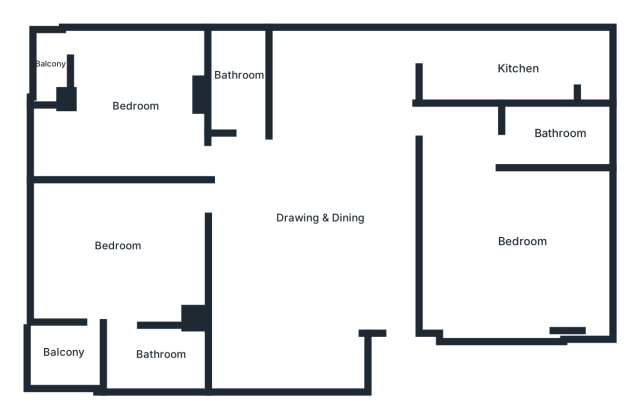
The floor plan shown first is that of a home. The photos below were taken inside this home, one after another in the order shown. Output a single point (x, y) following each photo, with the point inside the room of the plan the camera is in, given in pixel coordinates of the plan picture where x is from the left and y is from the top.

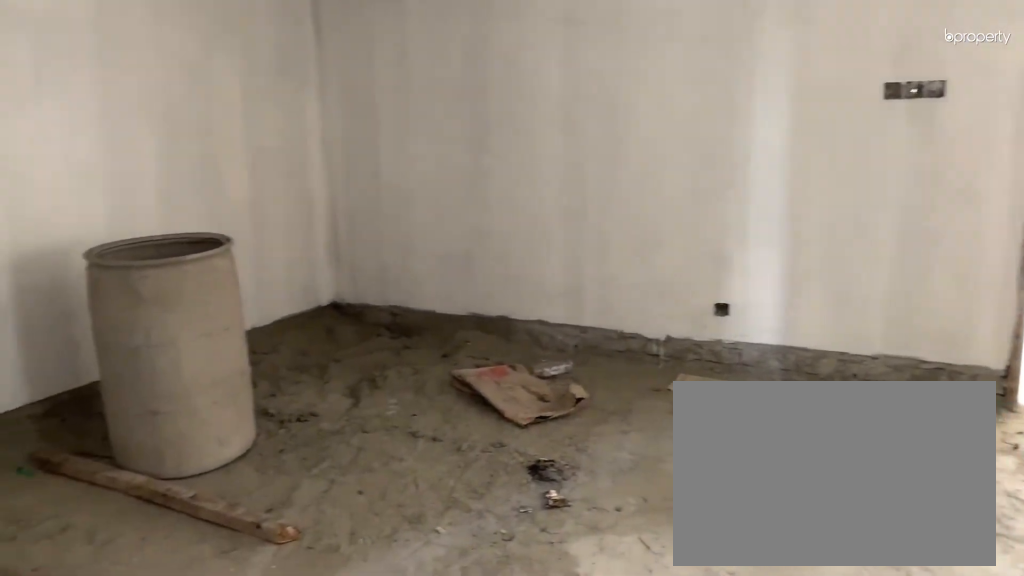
(322, 217)
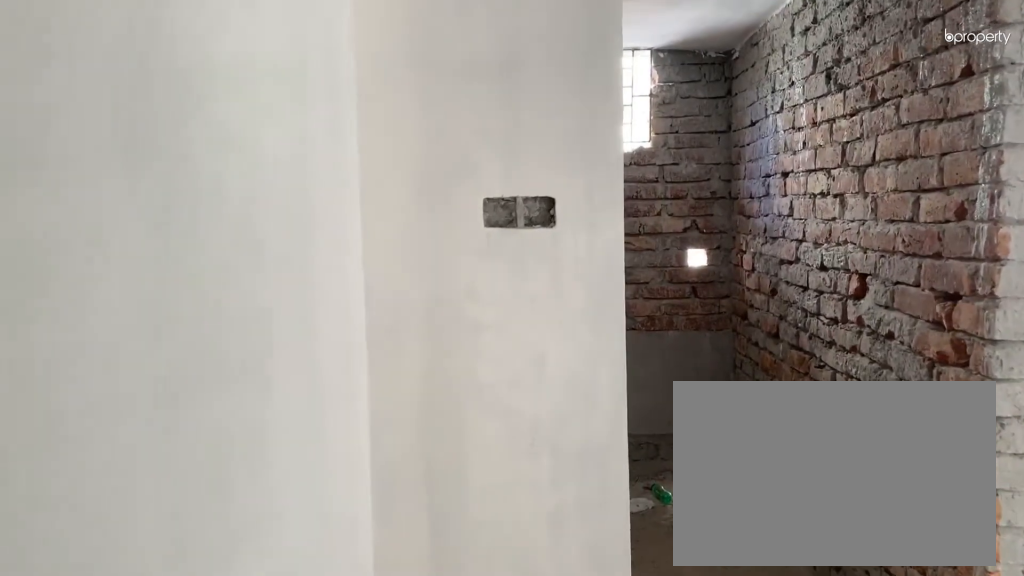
(522, 240)
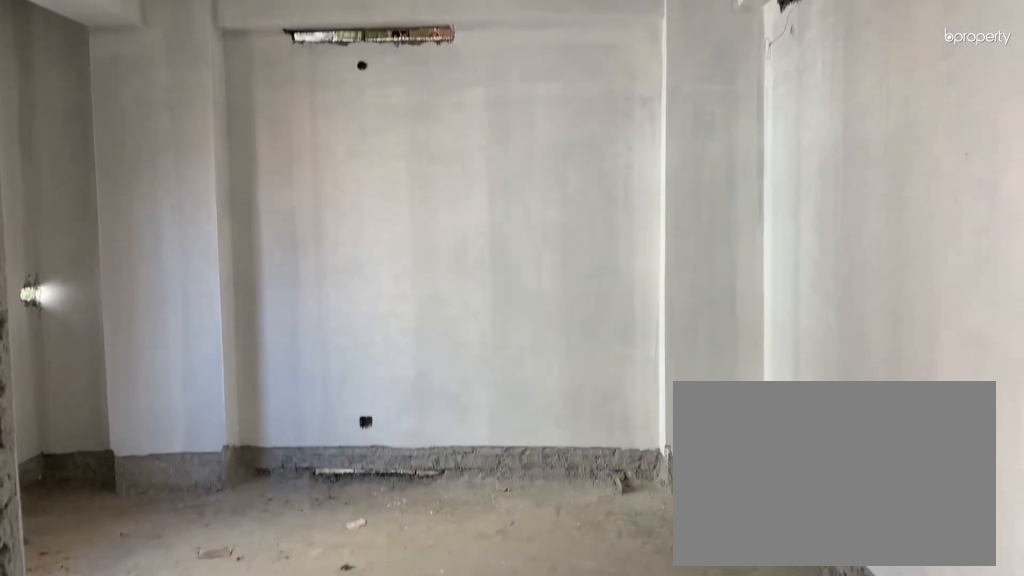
(522, 240)
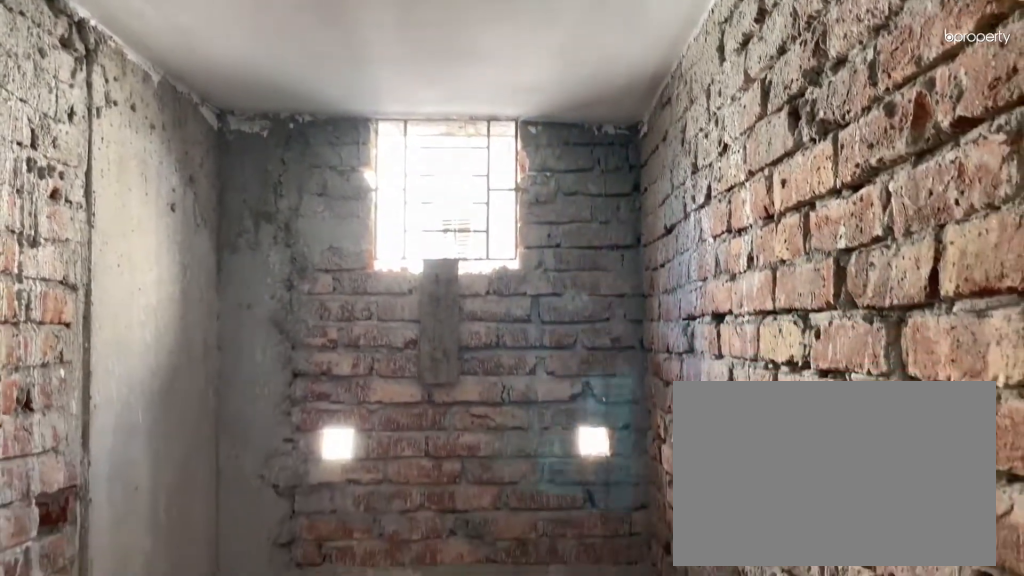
(562, 130)
